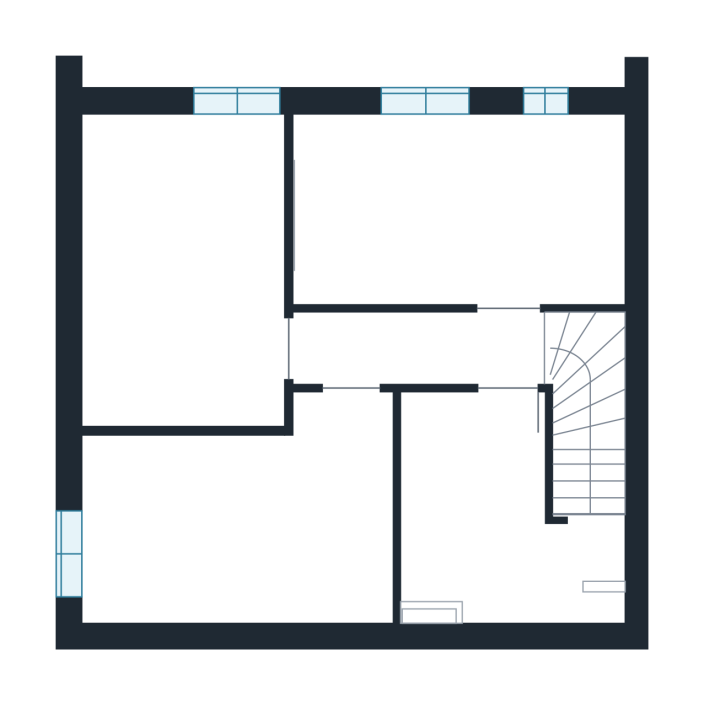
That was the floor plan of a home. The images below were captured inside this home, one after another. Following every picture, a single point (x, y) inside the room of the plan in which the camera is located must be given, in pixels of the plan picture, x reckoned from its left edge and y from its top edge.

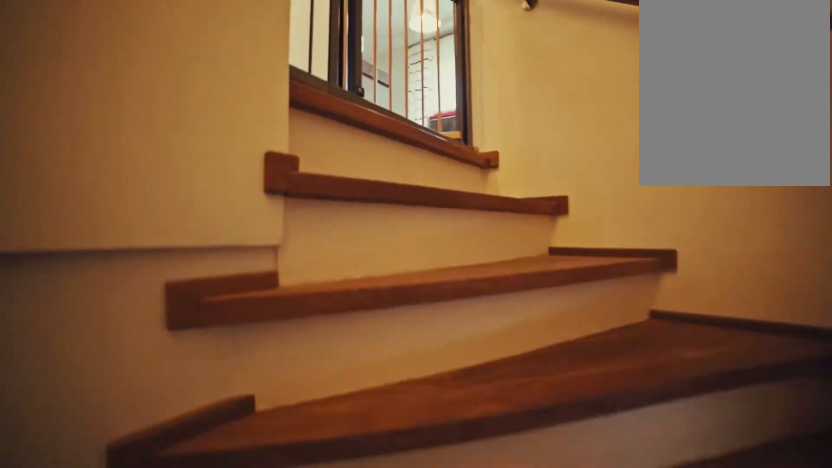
(589, 398)
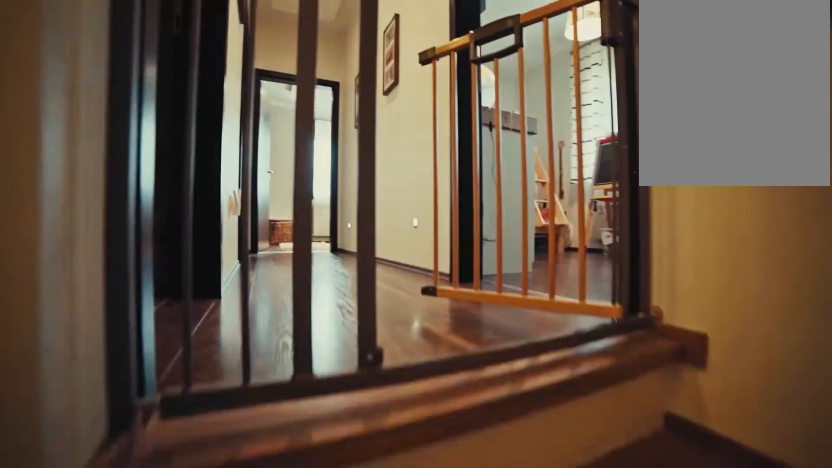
(586, 372)
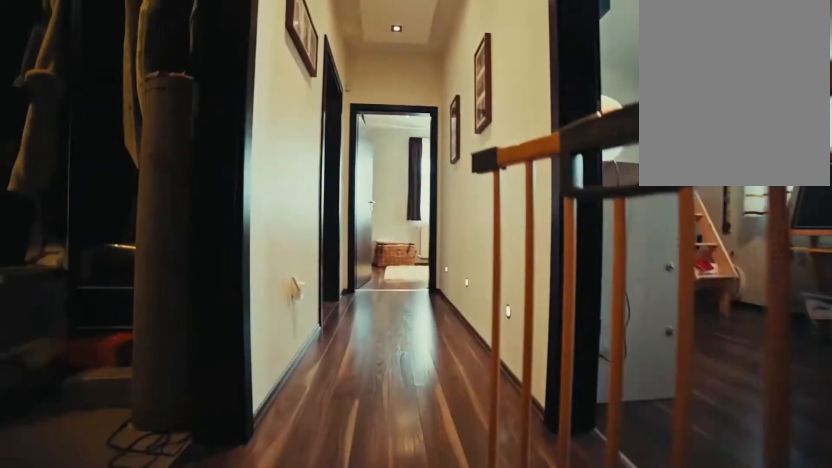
(562, 352)
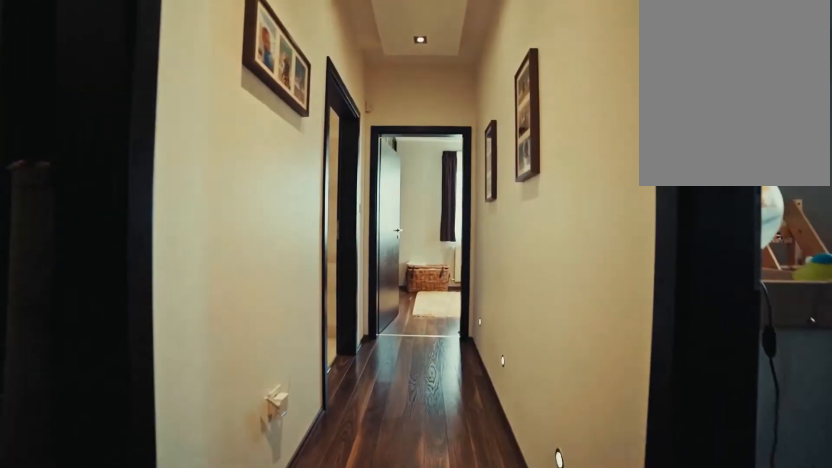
(522, 348)
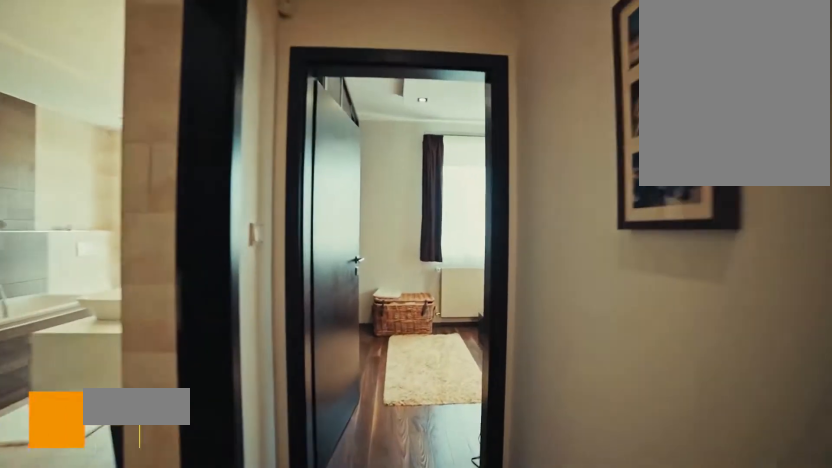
(420, 350)
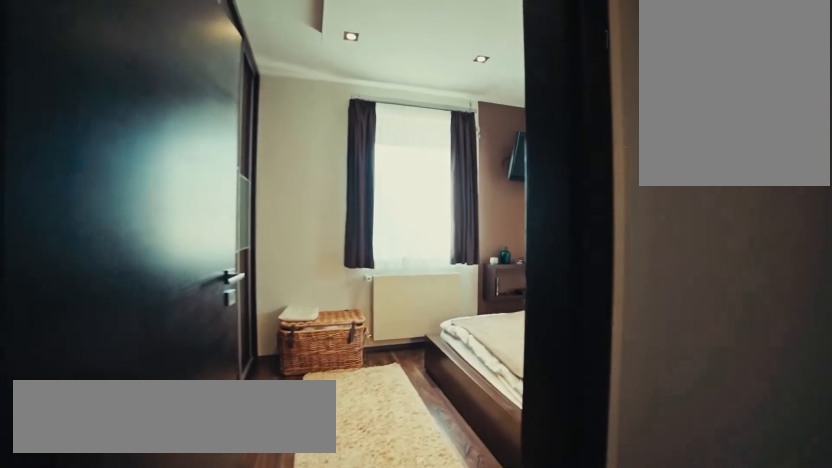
(352, 351)
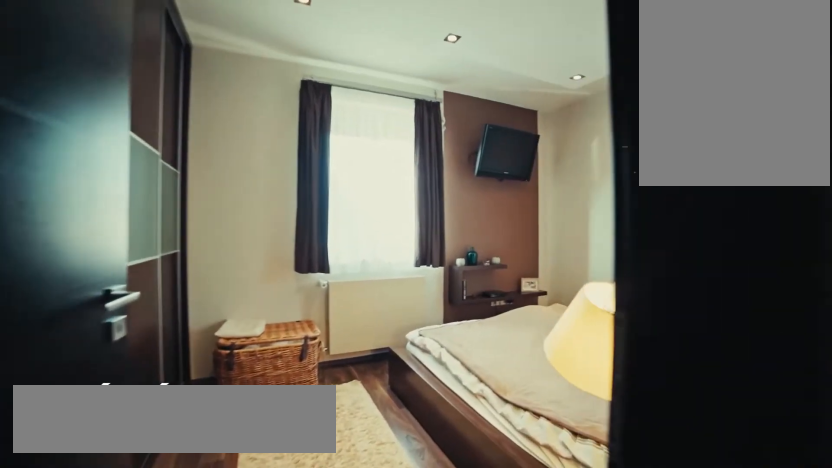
(315, 351)
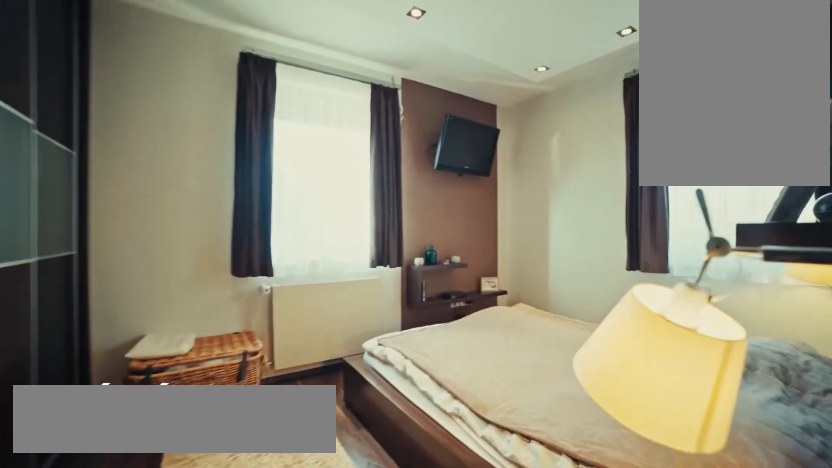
(283, 350)
